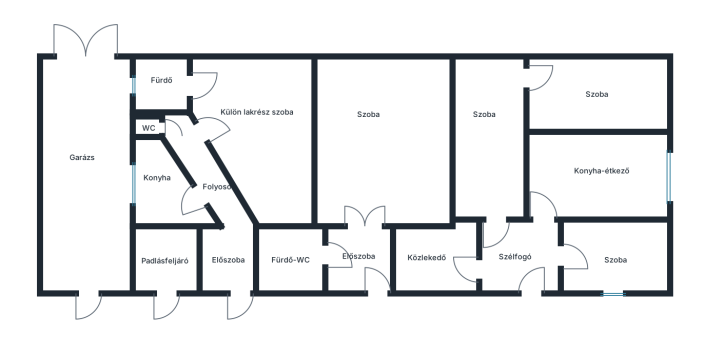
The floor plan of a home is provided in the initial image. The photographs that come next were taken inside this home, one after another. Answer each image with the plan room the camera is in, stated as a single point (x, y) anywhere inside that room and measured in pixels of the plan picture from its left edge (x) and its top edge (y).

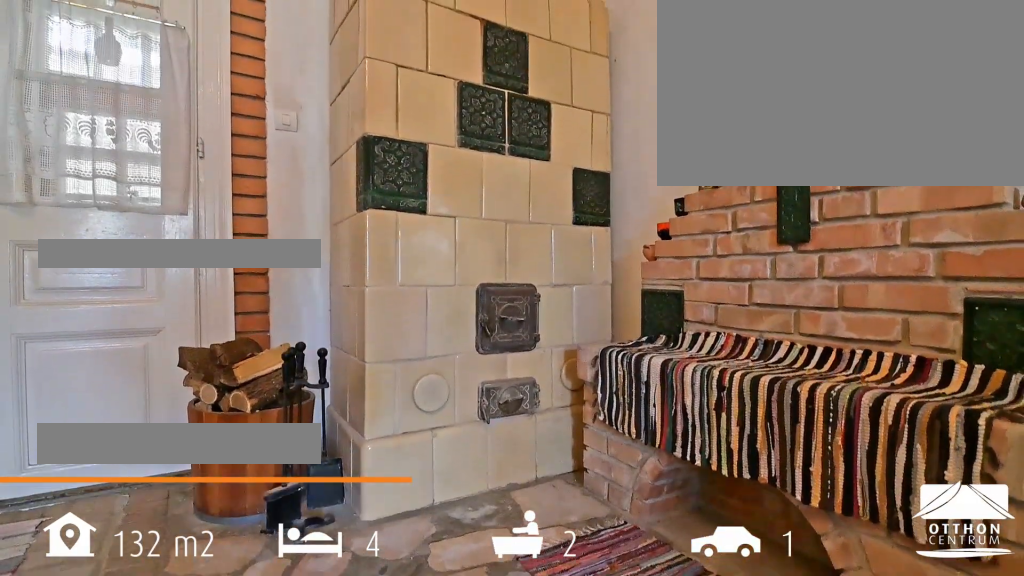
(377, 160)
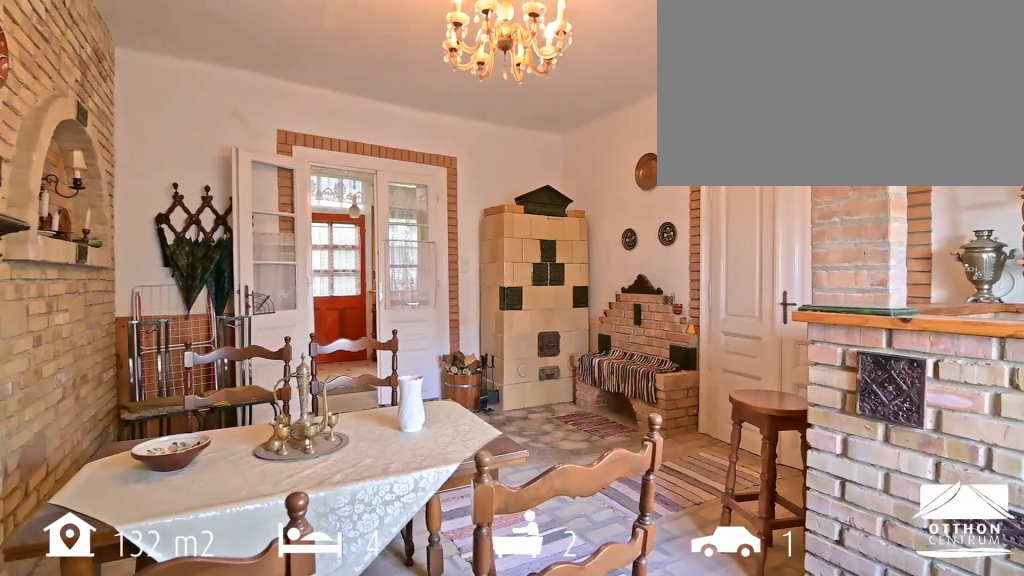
(377, 160)
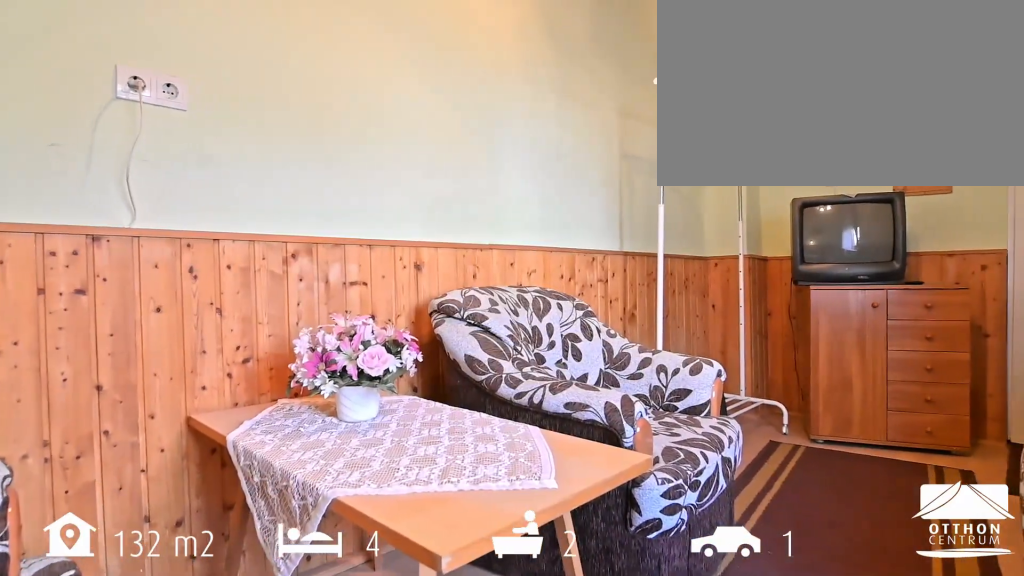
(597, 116)
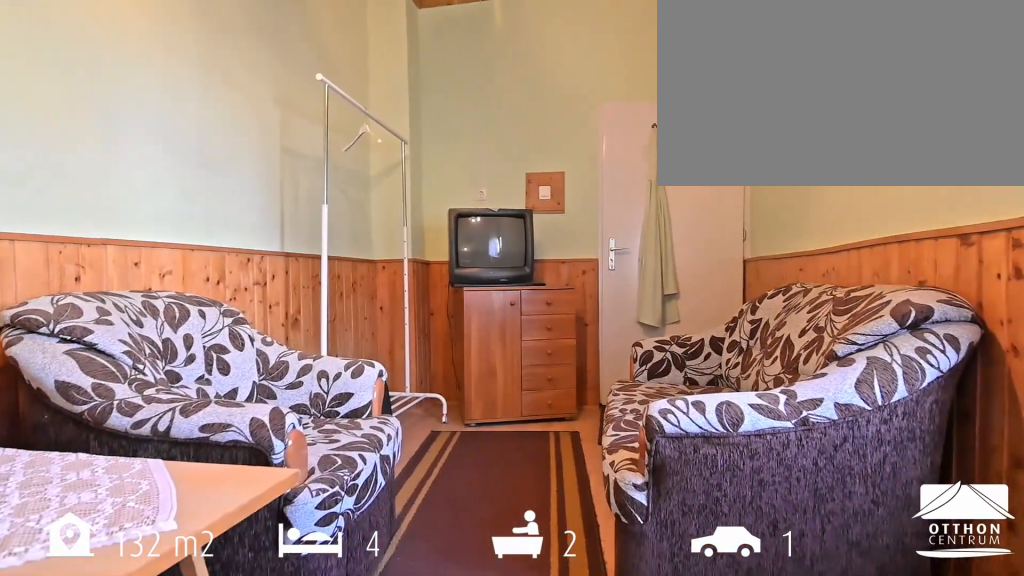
(598, 116)
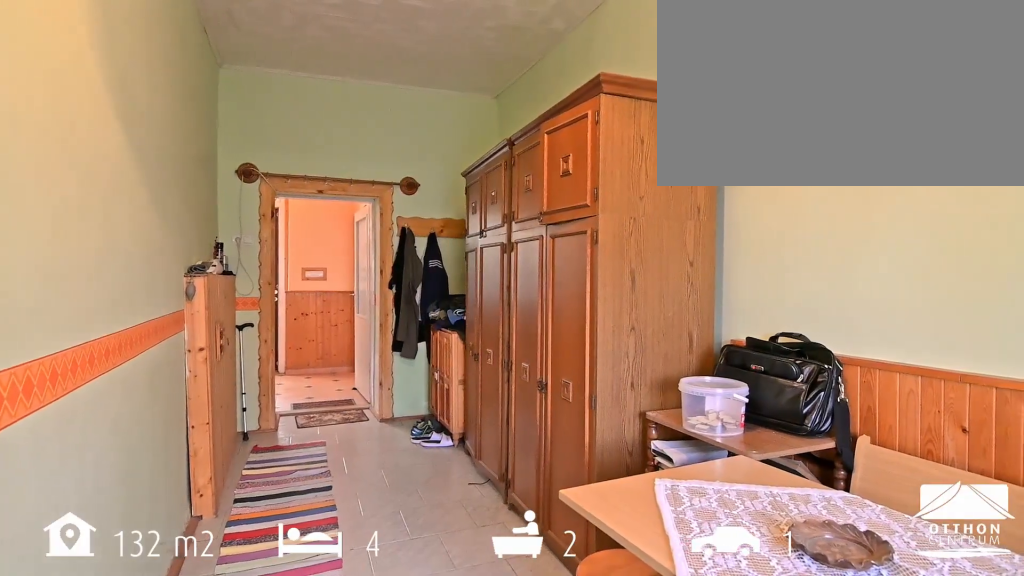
(486, 145)
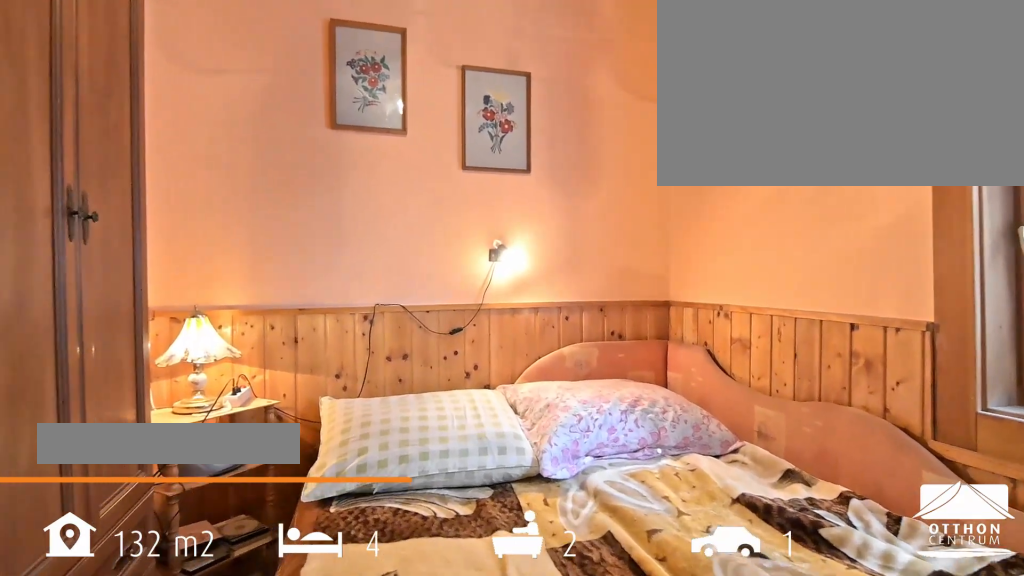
(615, 245)
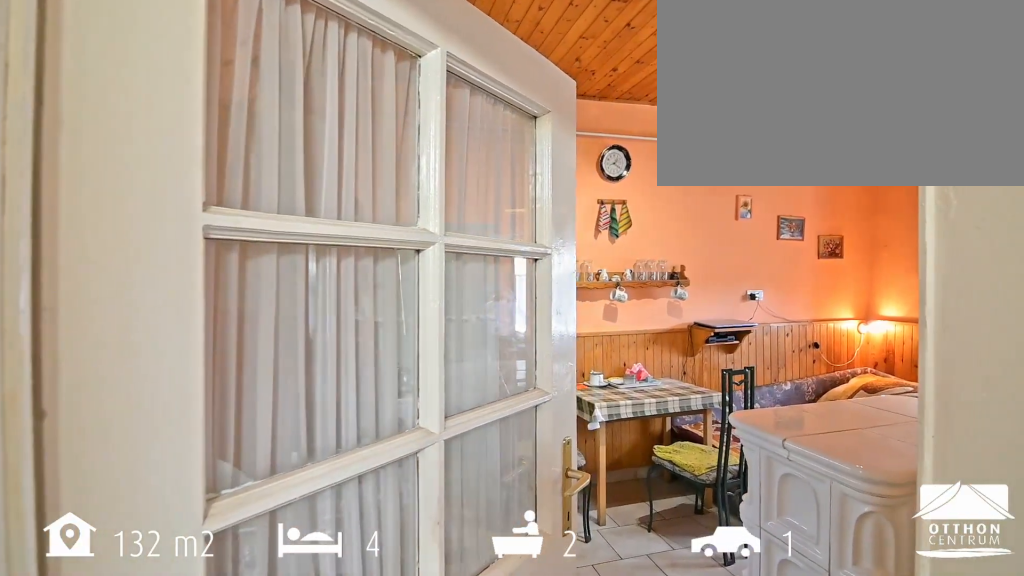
(603, 195)
